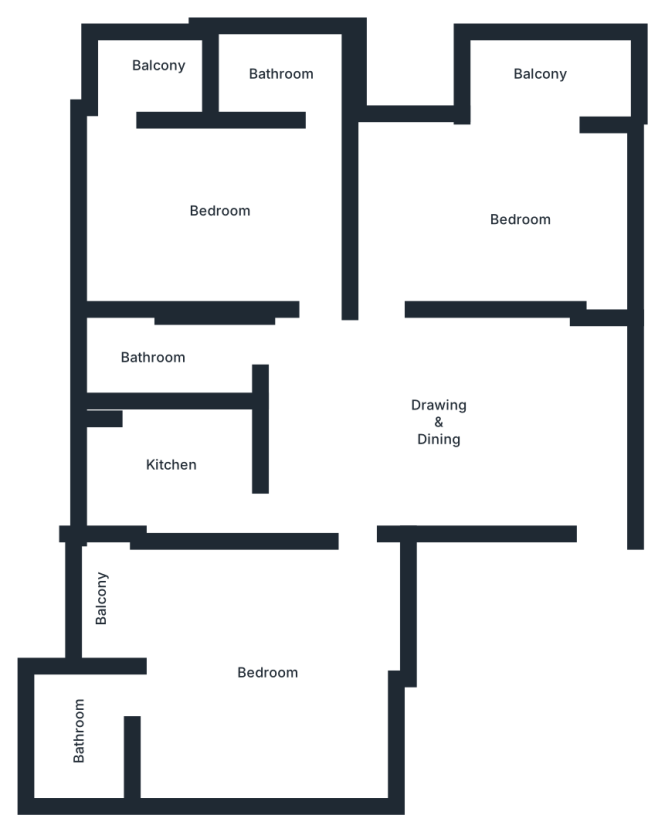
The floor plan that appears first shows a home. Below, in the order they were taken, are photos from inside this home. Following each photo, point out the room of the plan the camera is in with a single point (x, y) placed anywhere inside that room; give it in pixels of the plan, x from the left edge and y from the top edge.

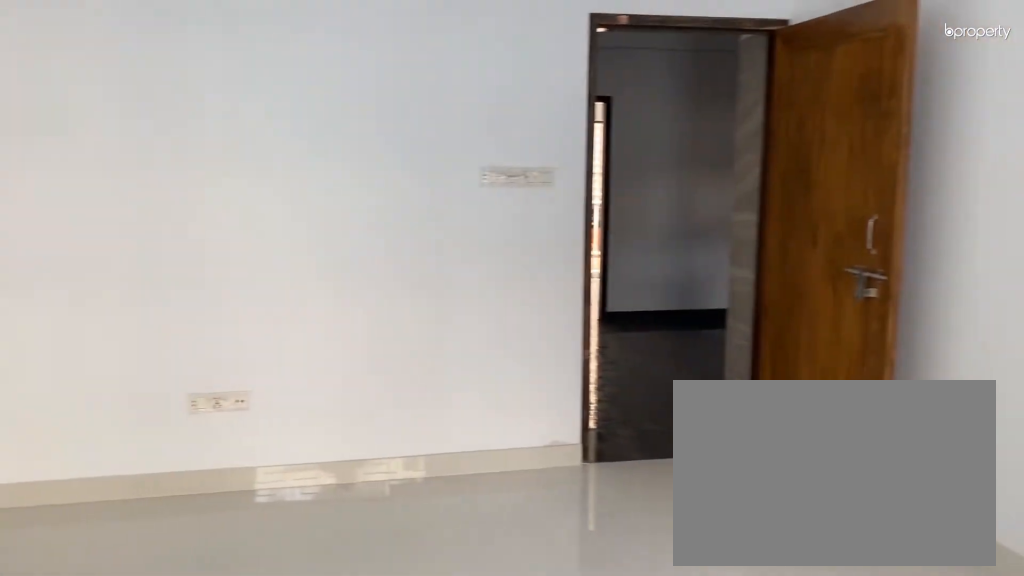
(270, 675)
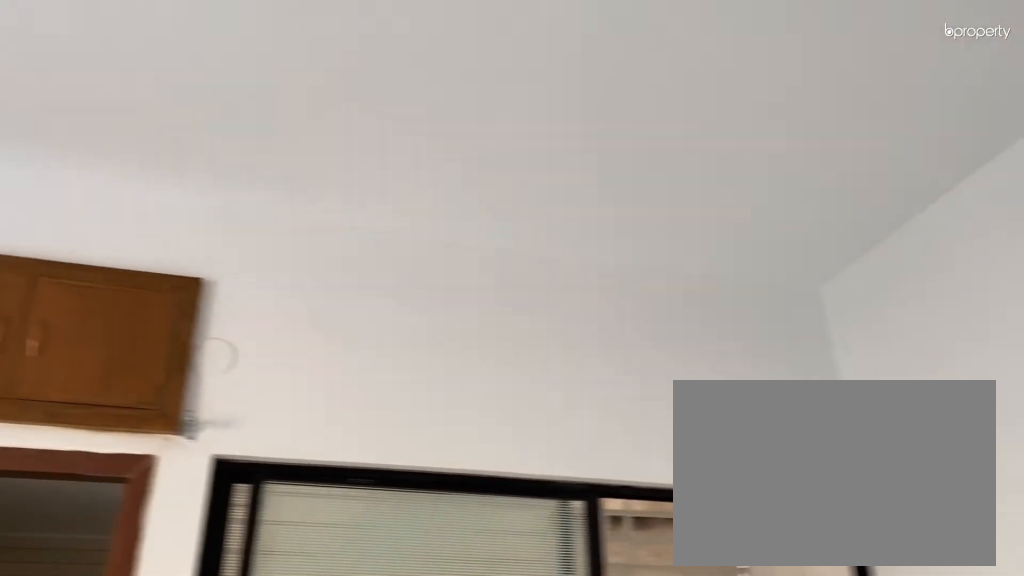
(270, 675)
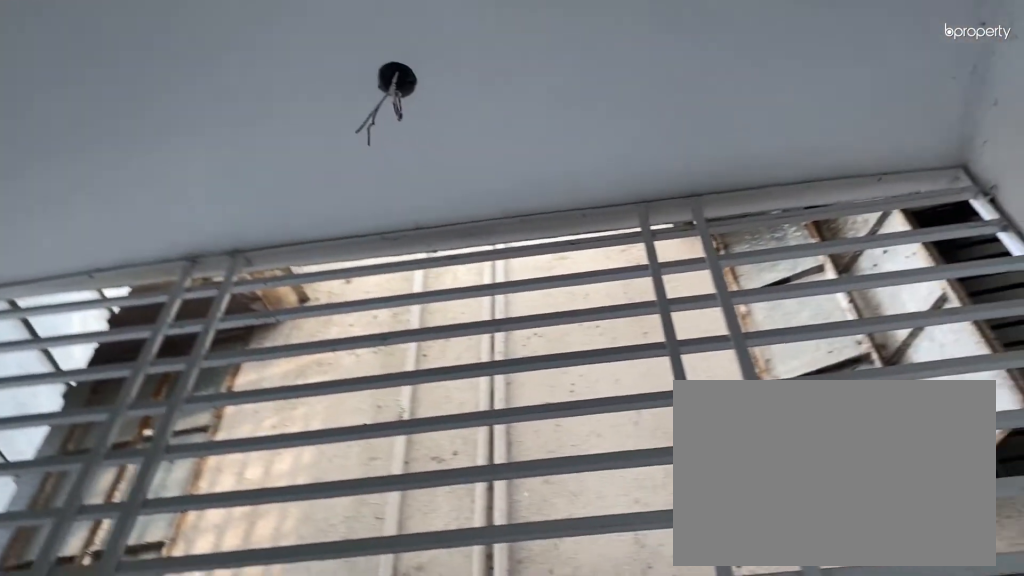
(103, 595)
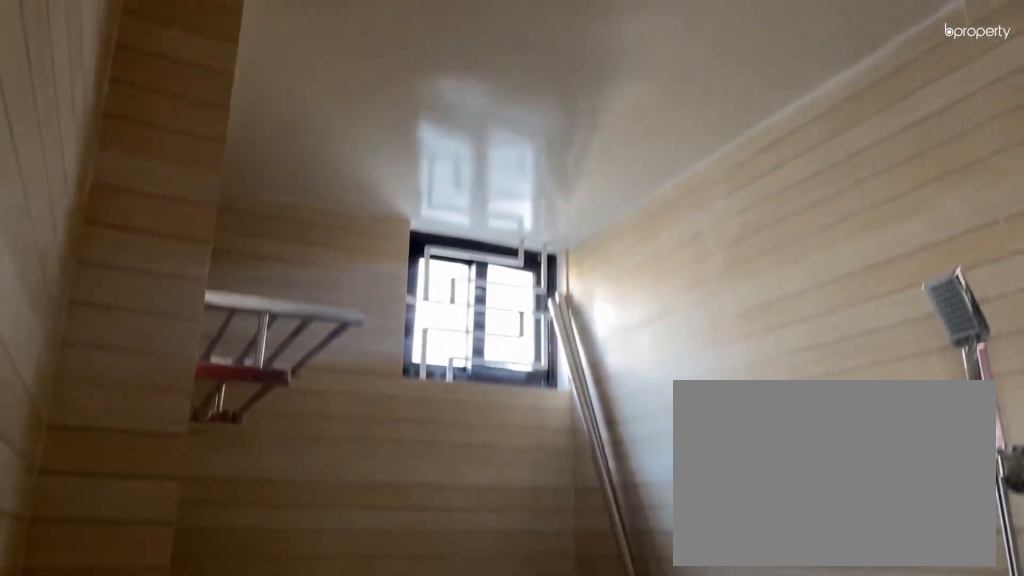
(79, 719)
